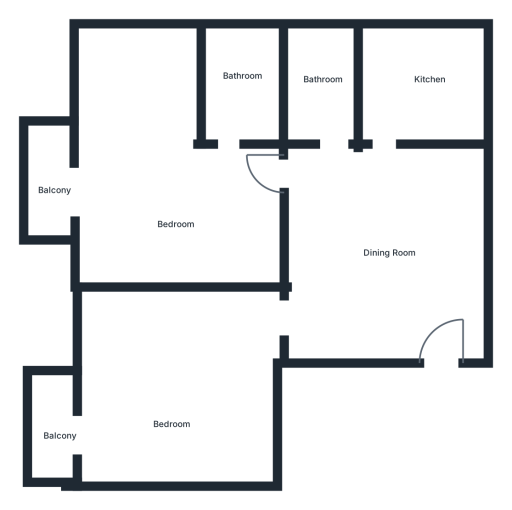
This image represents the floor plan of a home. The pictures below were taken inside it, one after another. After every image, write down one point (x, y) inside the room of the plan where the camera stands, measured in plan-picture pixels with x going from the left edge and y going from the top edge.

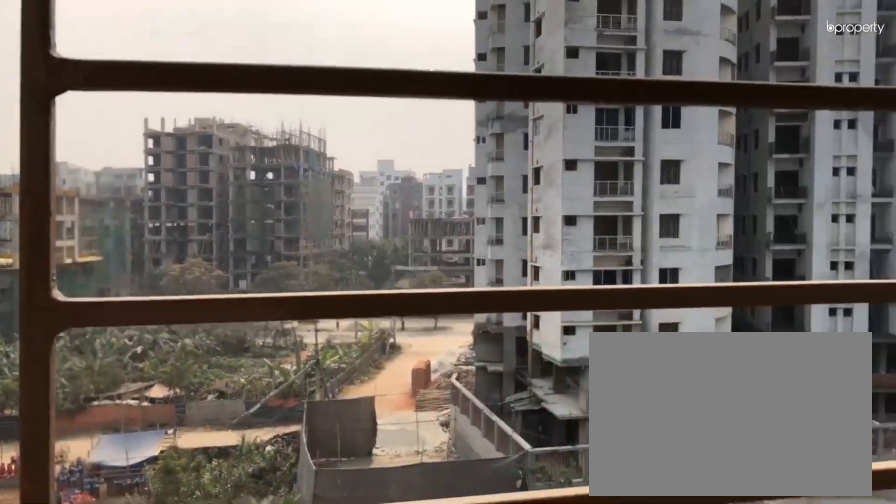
(55, 186)
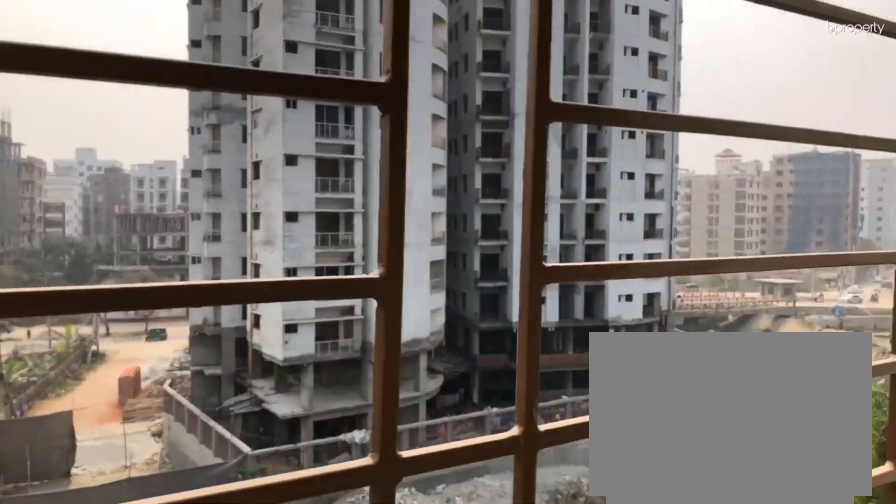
(55, 186)
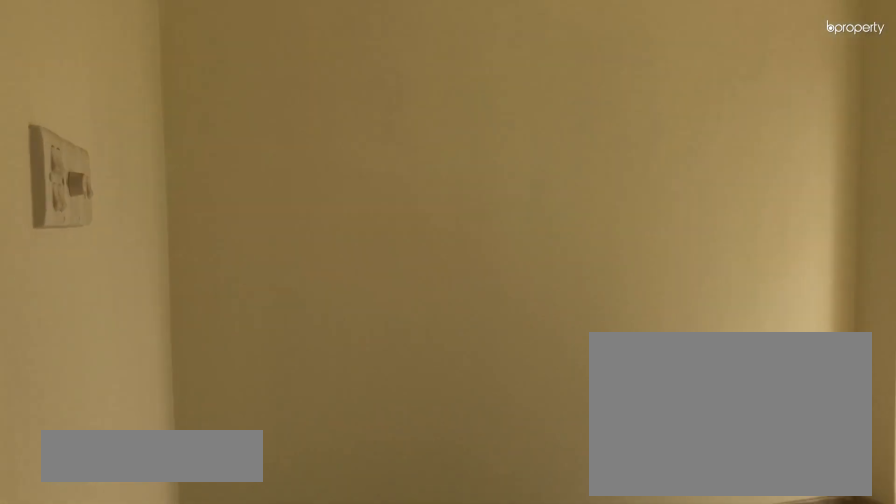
(170, 396)
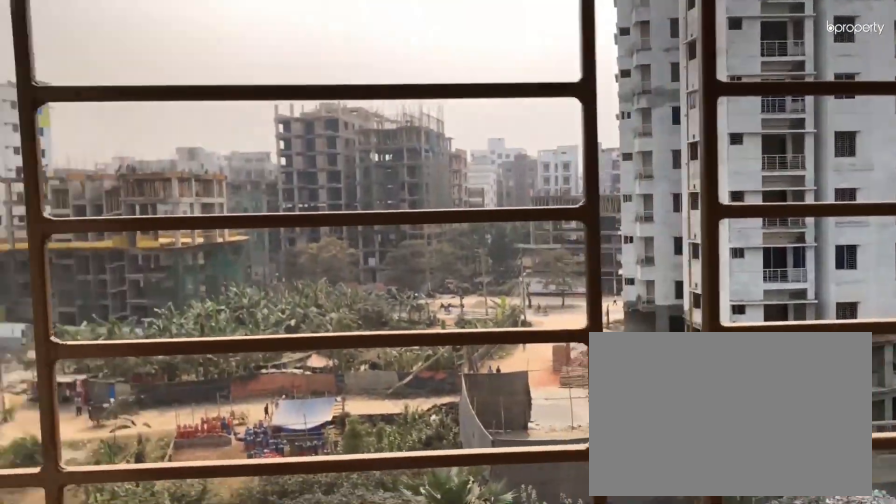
(52, 426)
